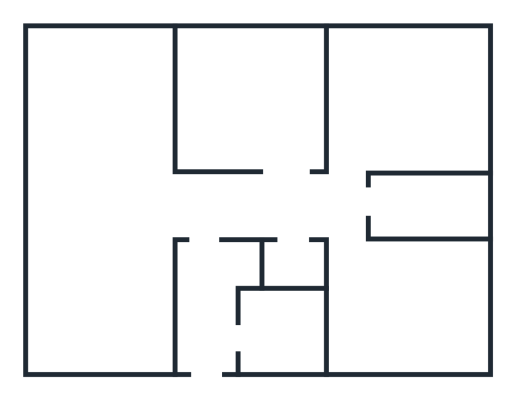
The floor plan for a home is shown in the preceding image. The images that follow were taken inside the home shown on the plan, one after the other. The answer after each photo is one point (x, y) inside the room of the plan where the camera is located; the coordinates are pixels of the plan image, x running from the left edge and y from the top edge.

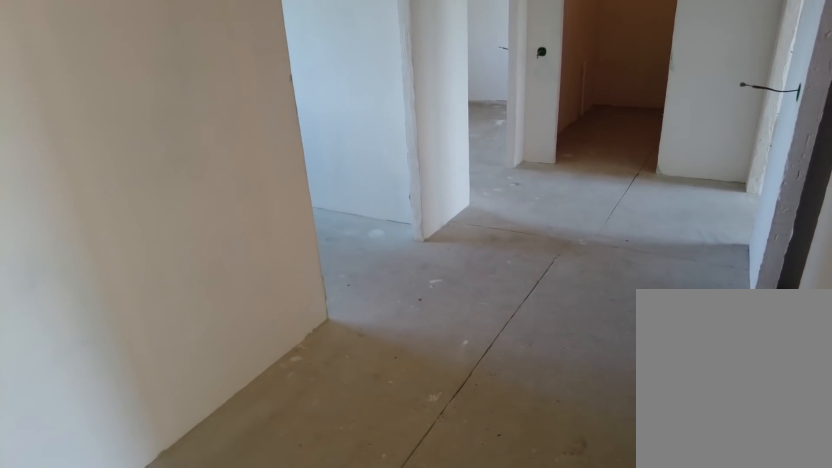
(207, 223)
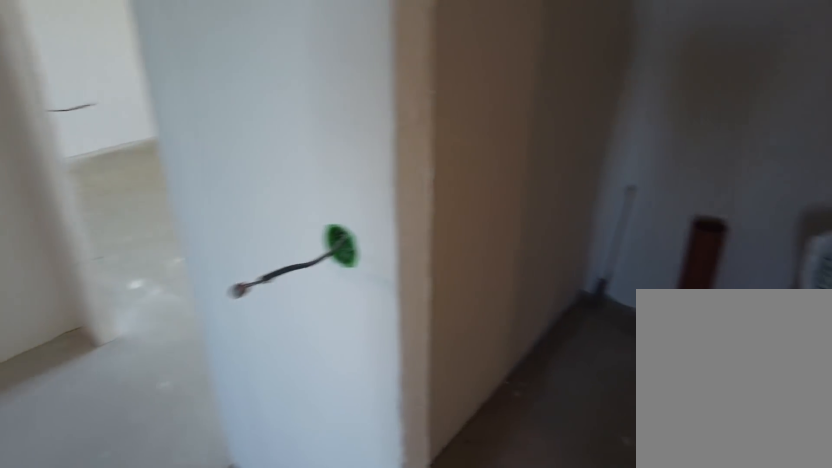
(300, 218)
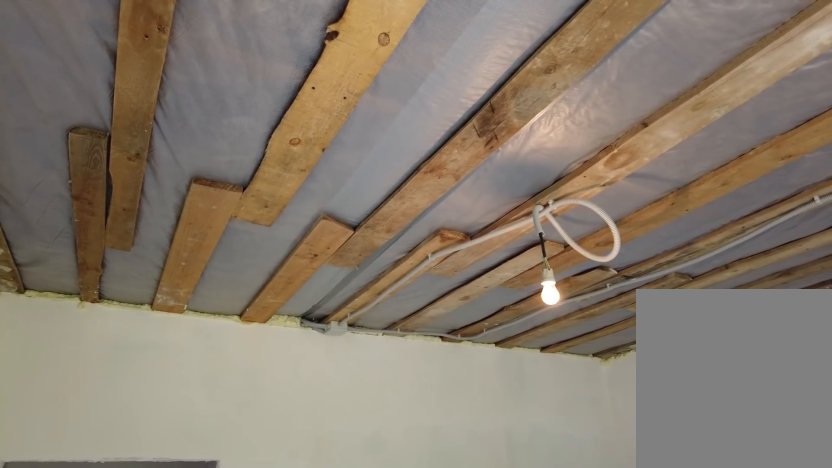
(373, 323)
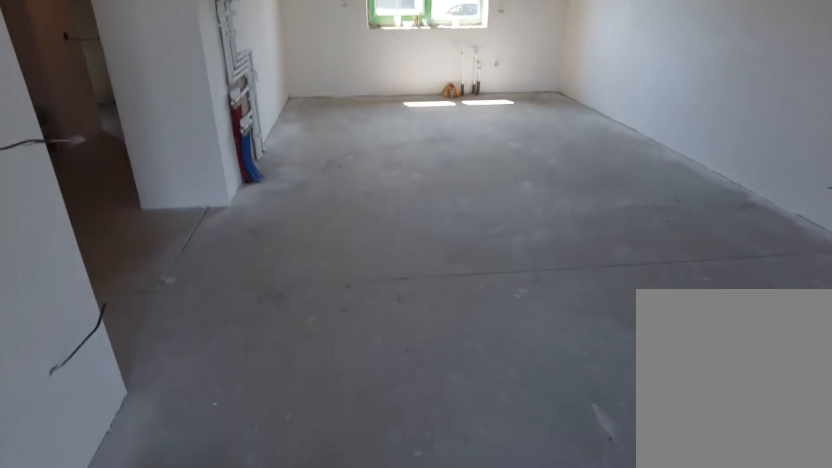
(113, 213)
